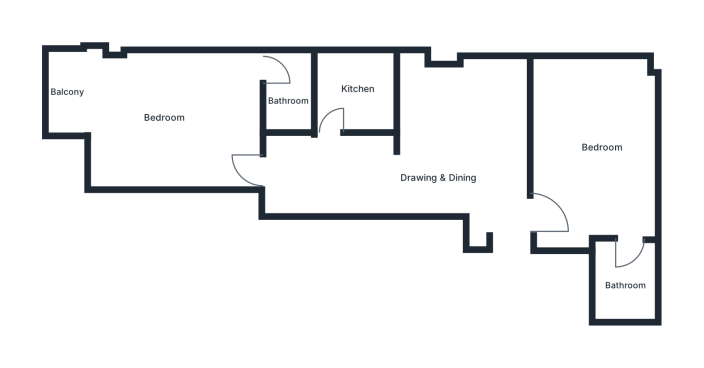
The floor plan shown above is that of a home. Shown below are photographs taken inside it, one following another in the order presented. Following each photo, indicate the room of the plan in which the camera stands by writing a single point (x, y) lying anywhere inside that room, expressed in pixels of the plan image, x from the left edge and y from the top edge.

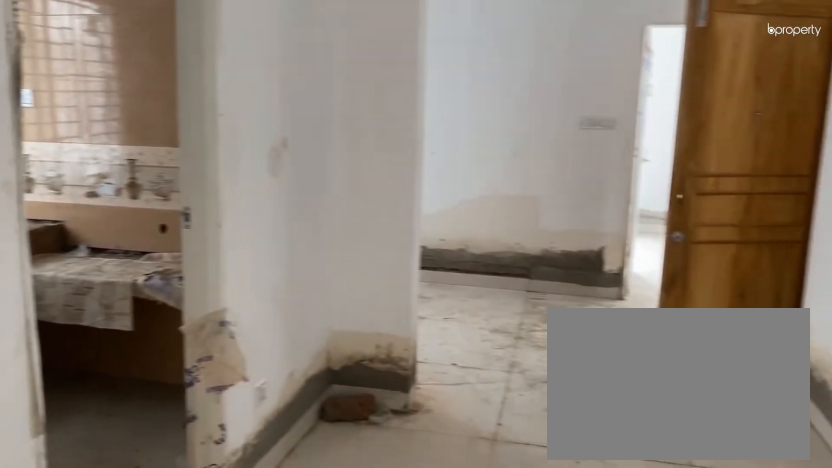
(363, 175)
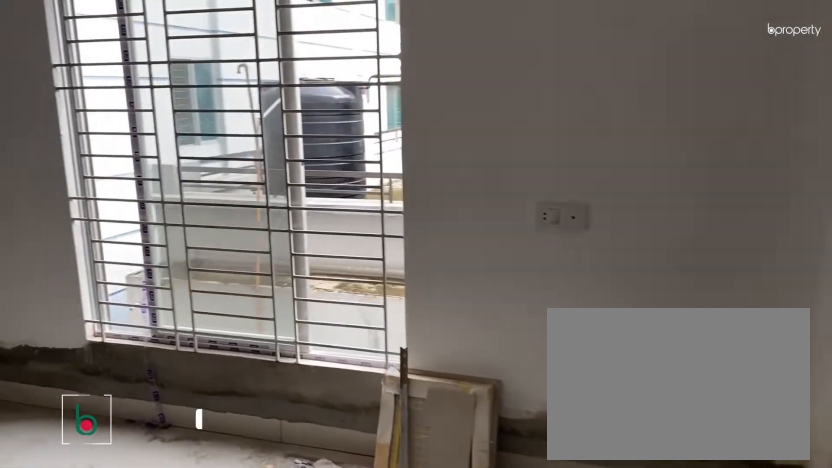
(593, 154)
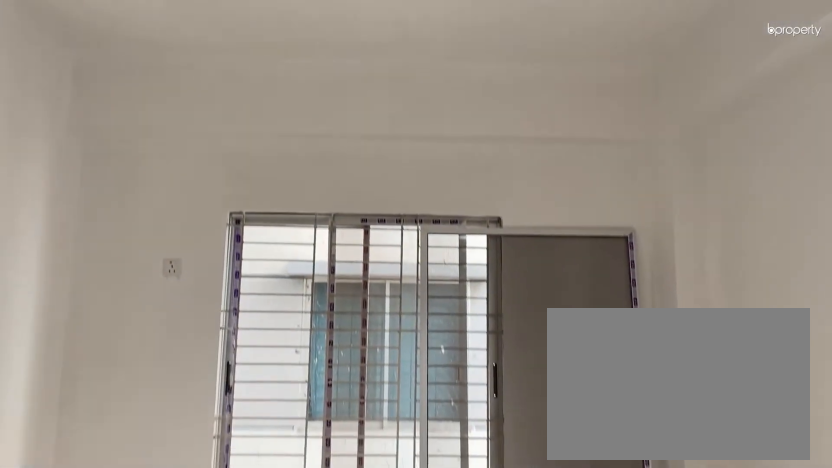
(593, 154)
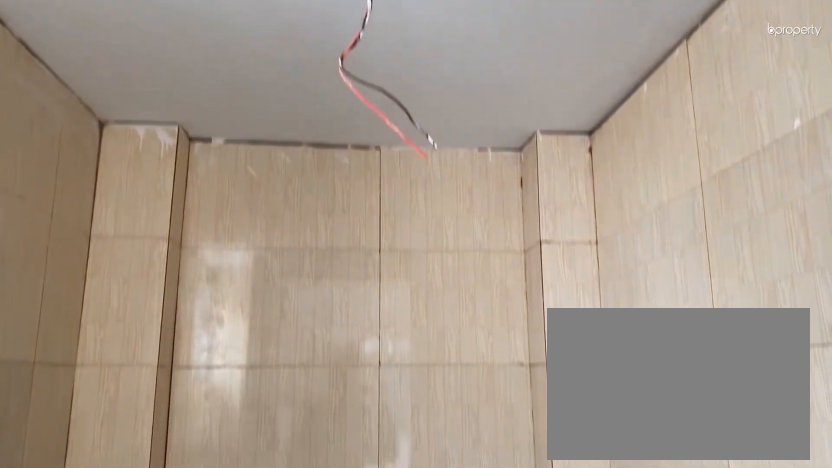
(623, 280)
